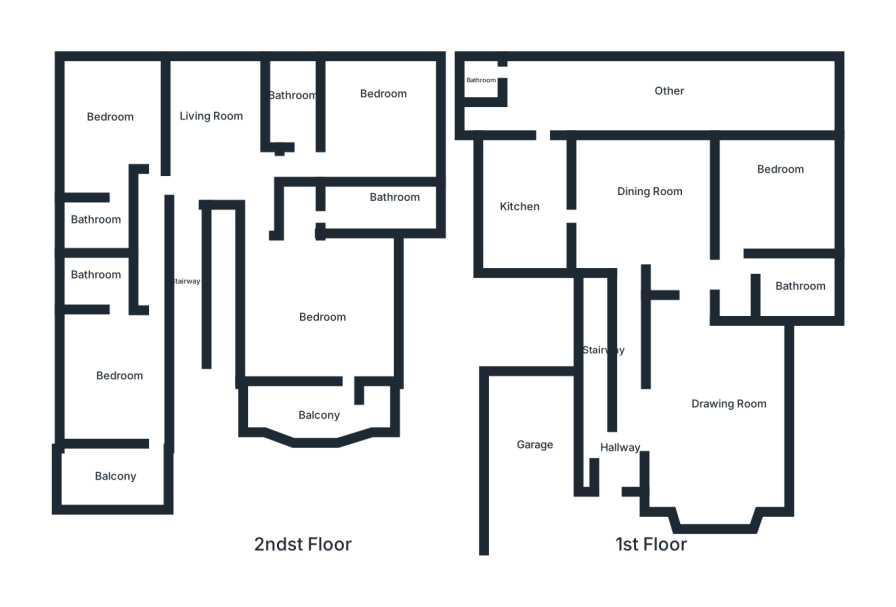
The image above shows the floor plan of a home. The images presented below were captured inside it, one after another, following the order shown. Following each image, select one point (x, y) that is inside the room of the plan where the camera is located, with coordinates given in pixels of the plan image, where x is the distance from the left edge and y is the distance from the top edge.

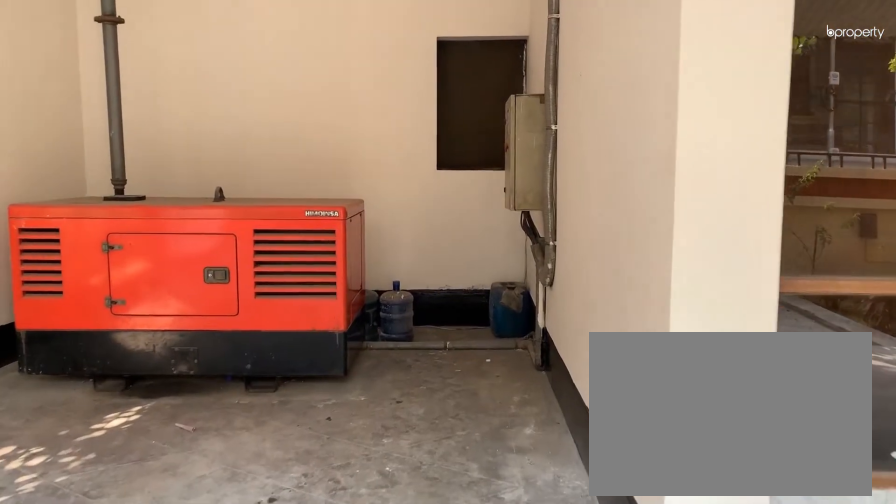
(534, 456)
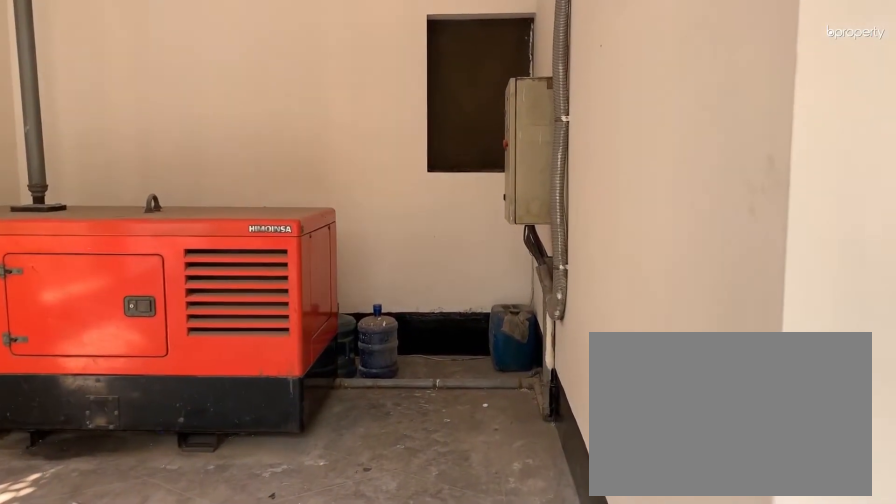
(534, 456)
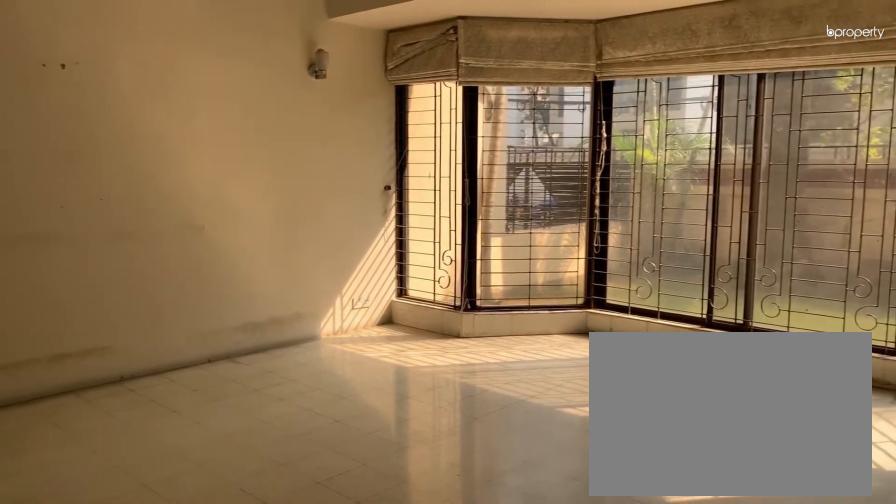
(719, 409)
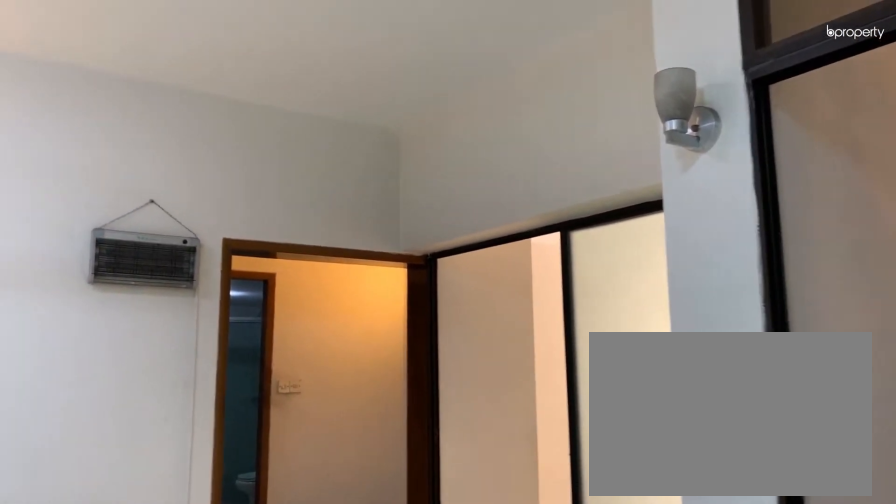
(653, 197)
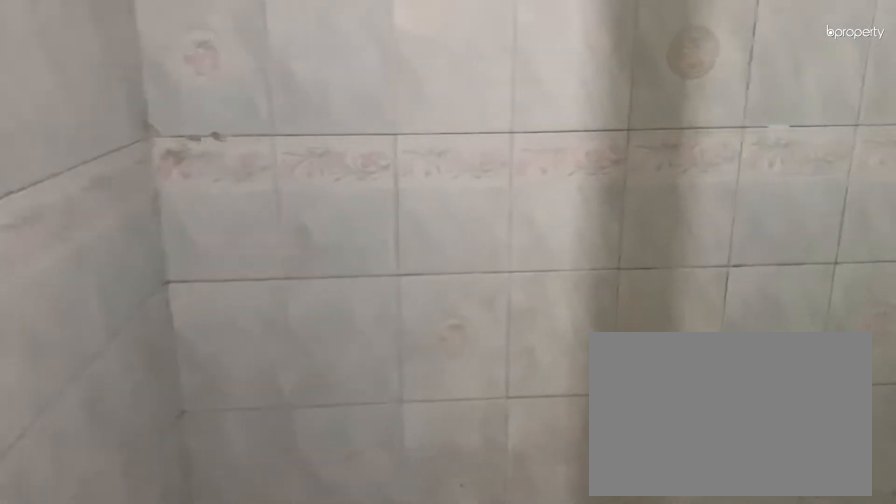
(793, 287)
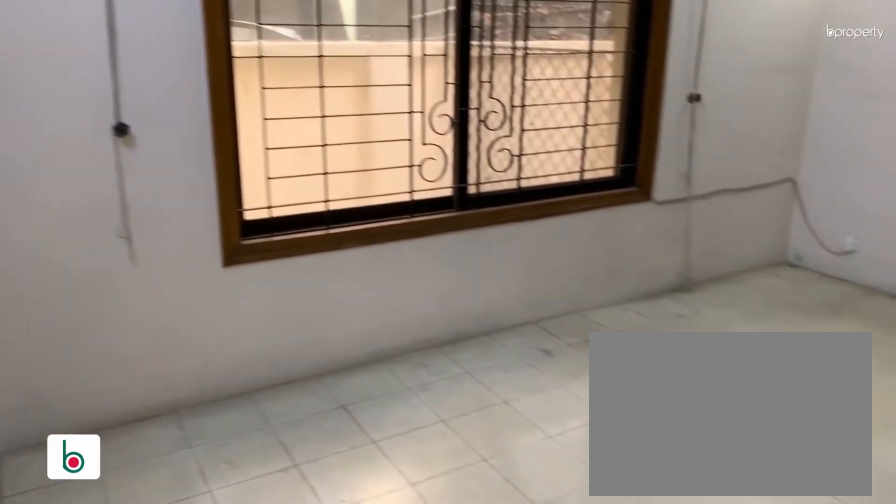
(766, 187)
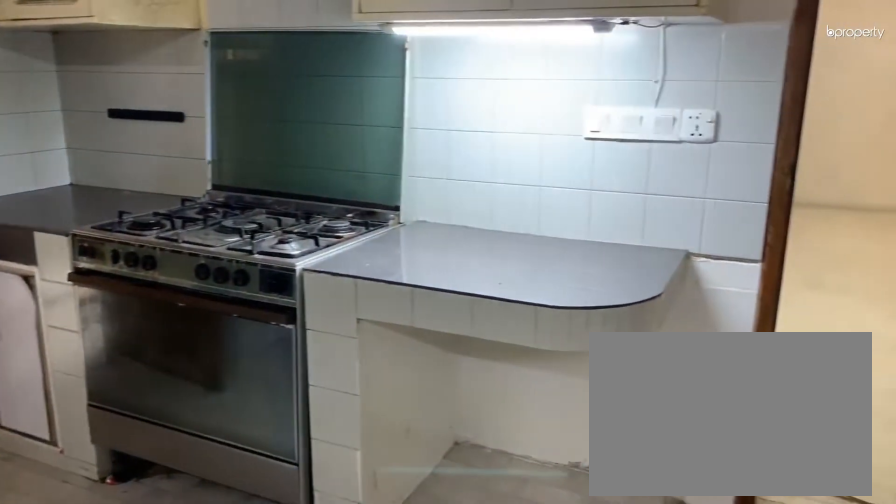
(505, 205)
